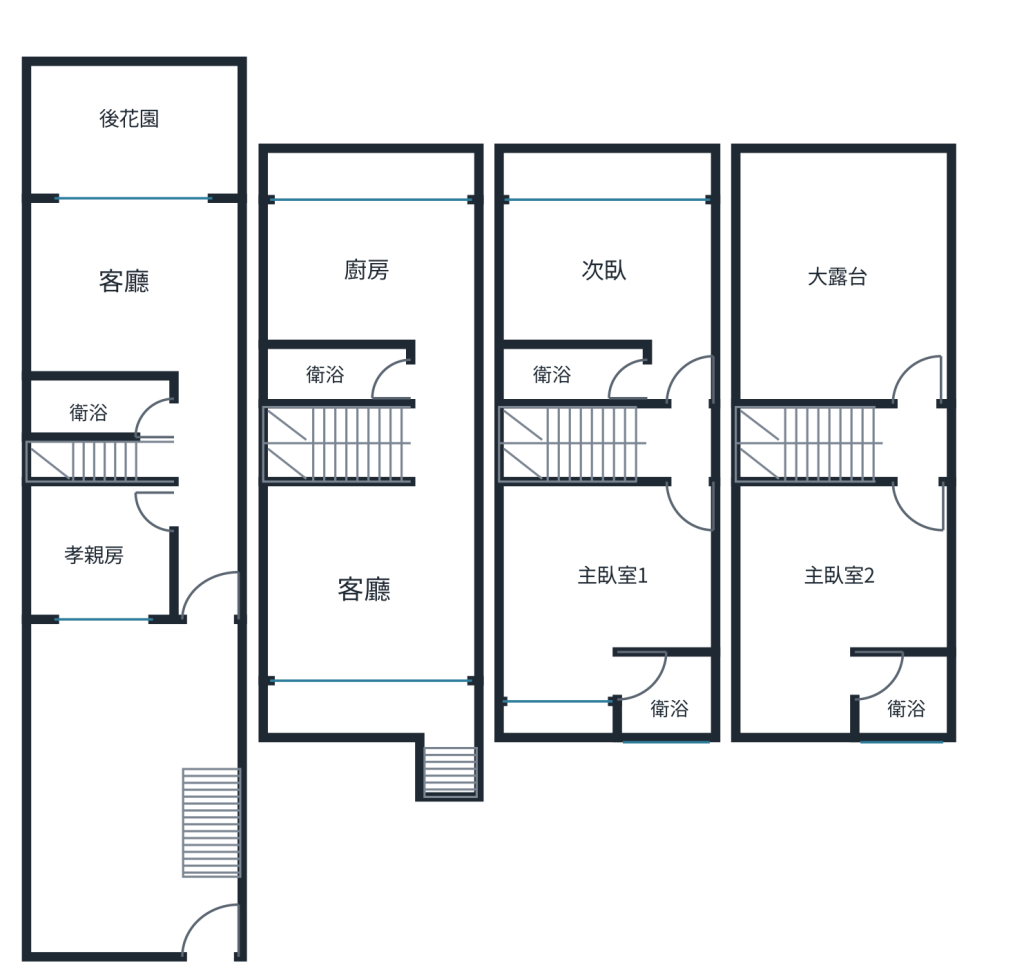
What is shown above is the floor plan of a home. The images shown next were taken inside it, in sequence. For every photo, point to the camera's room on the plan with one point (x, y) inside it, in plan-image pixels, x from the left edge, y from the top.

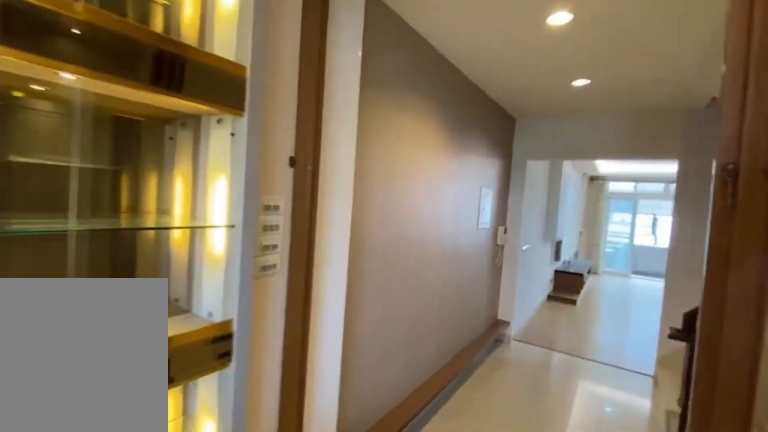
(376, 257)
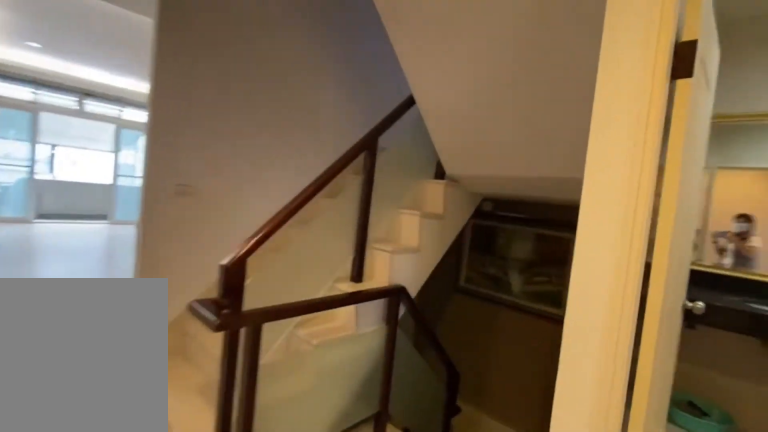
(342, 375)
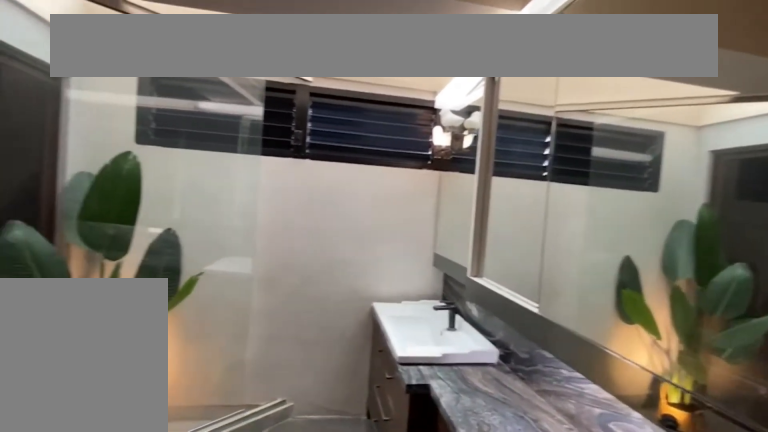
(671, 695)
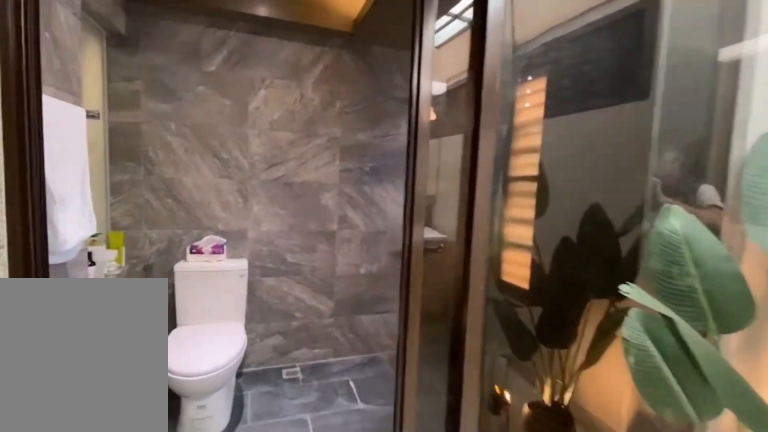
(673, 696)
